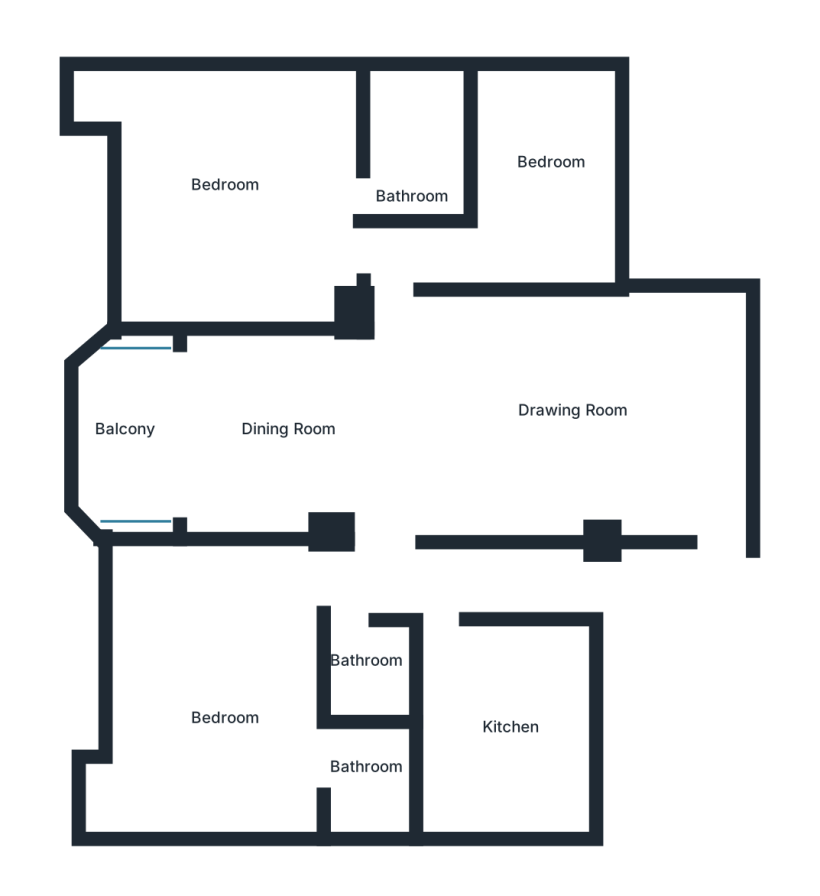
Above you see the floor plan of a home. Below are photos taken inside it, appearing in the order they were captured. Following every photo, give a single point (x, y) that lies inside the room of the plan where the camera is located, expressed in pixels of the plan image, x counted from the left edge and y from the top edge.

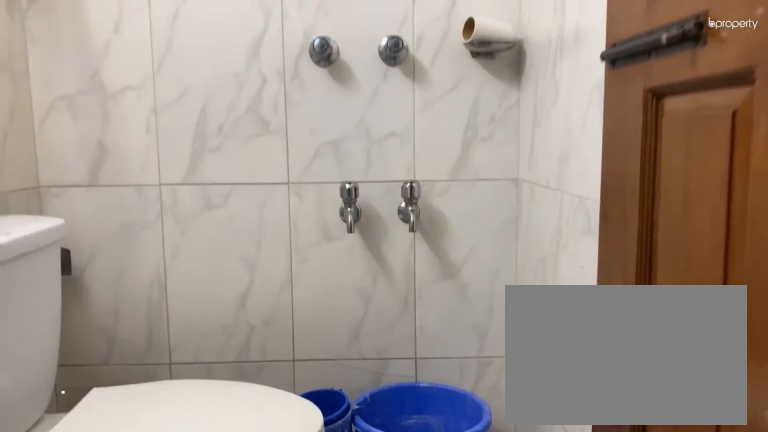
(369, 670)
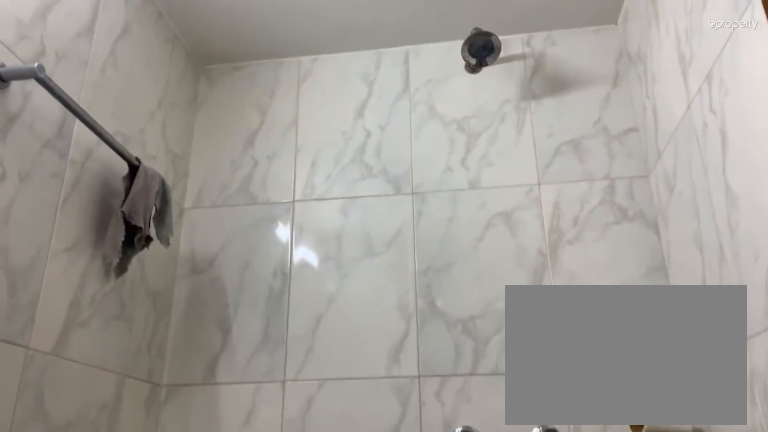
(364, 665)
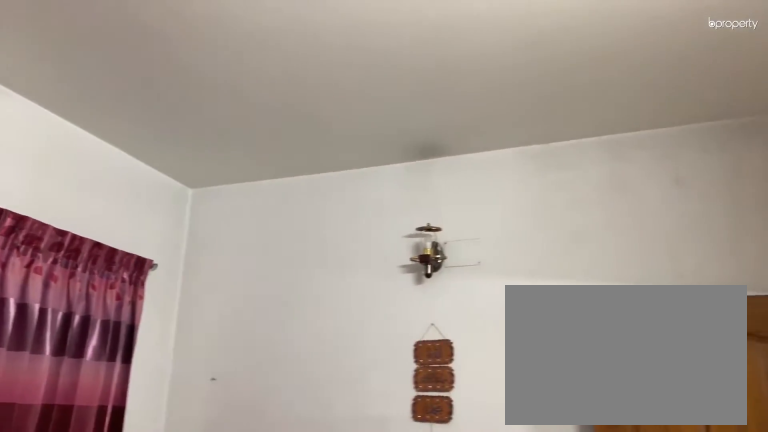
(231, 716)
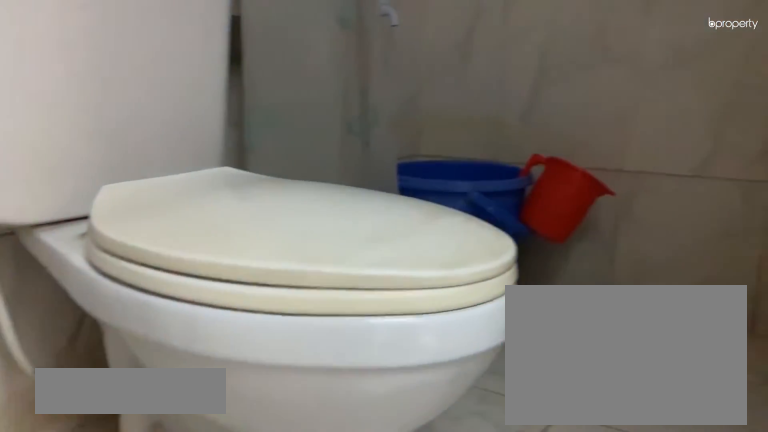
(372, 775)
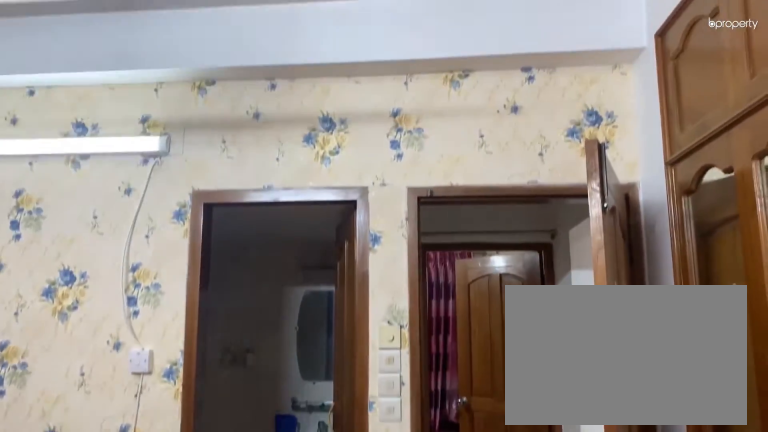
(268, 187)
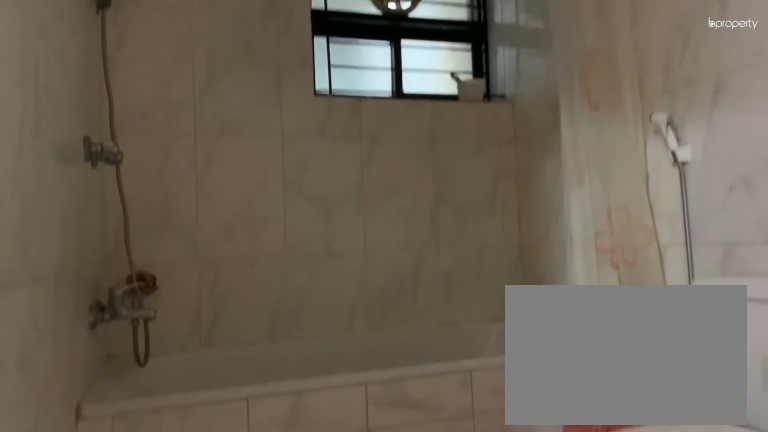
(420, 149)
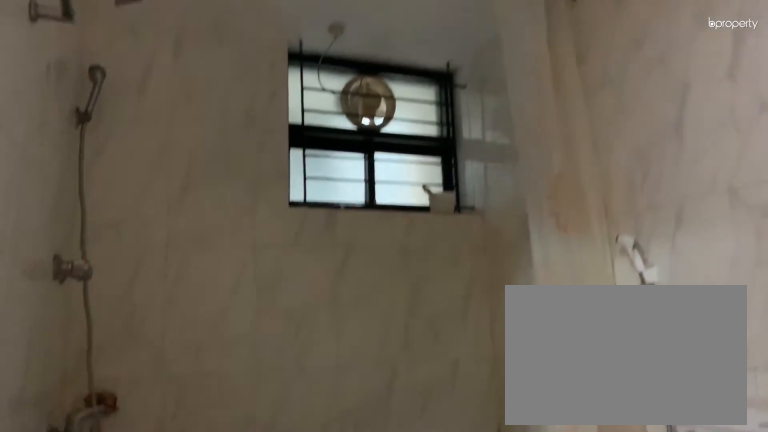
(420, 149)
